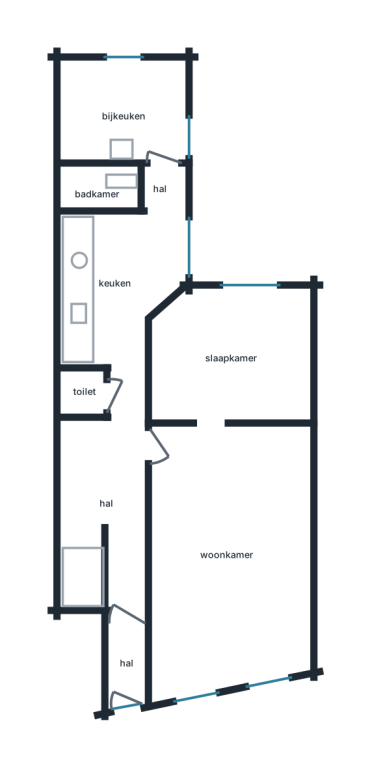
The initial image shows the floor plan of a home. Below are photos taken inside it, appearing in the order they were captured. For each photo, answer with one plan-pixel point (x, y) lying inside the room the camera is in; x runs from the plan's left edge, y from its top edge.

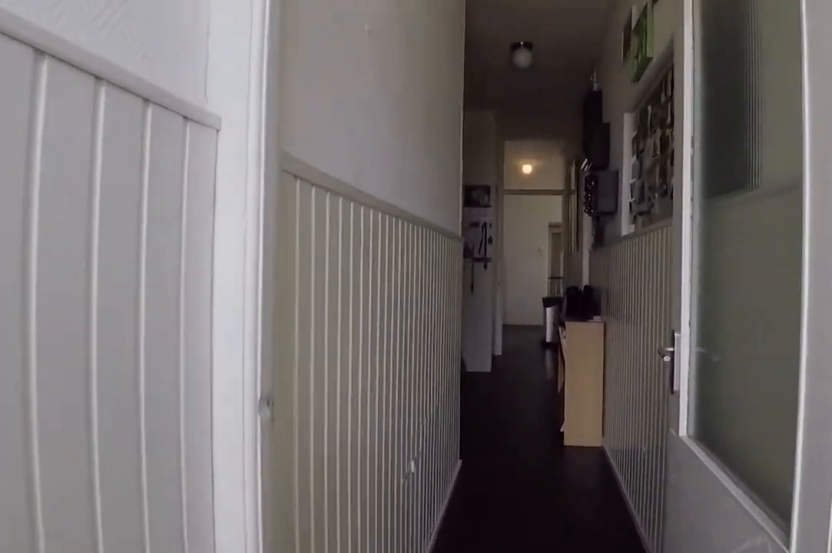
(115, 519)
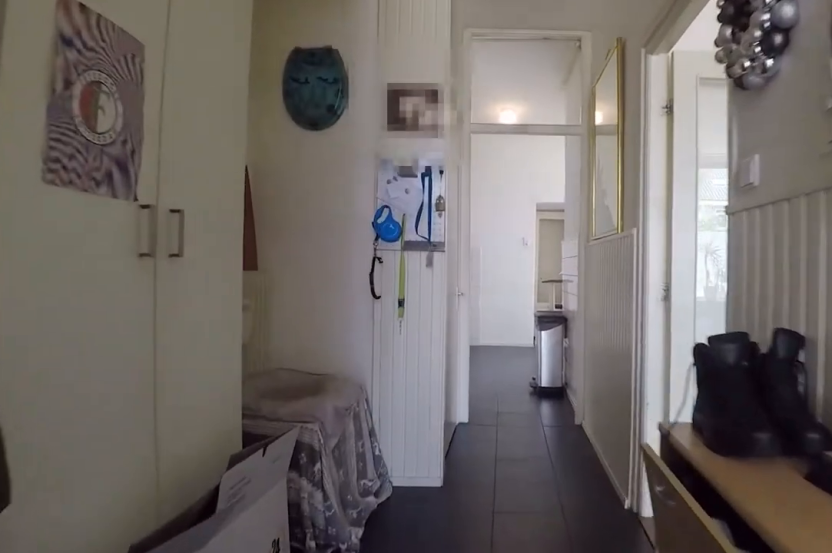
(115, 519)
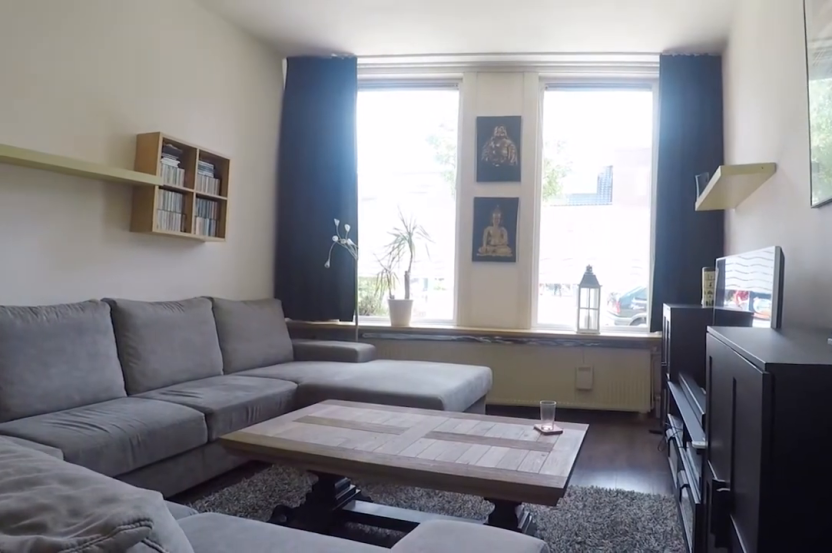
(307, 547)
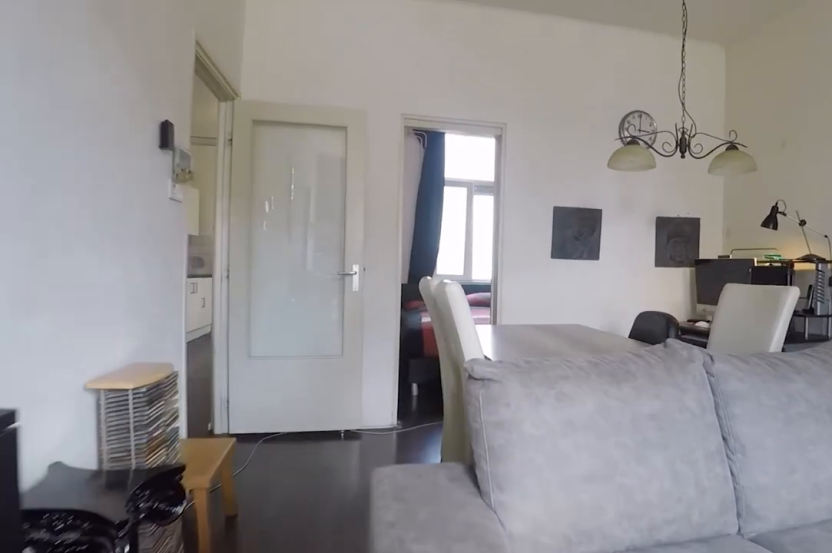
(307, 547)
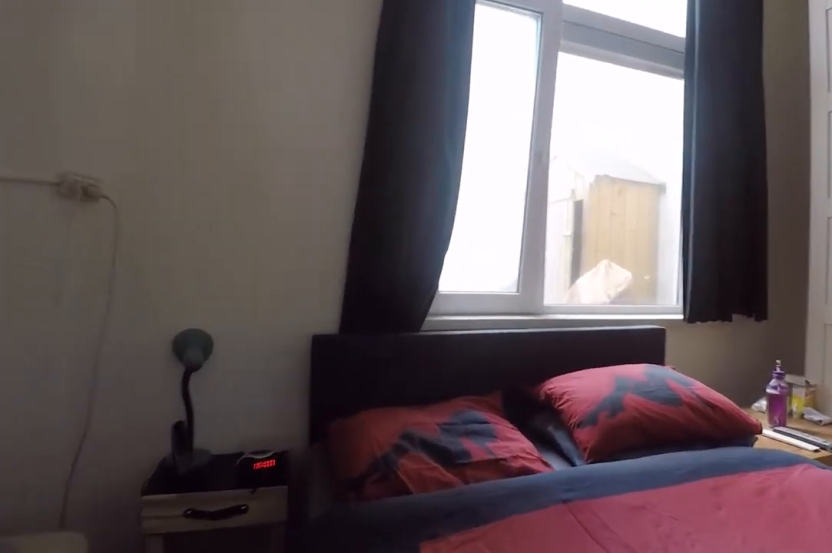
(232, 357)
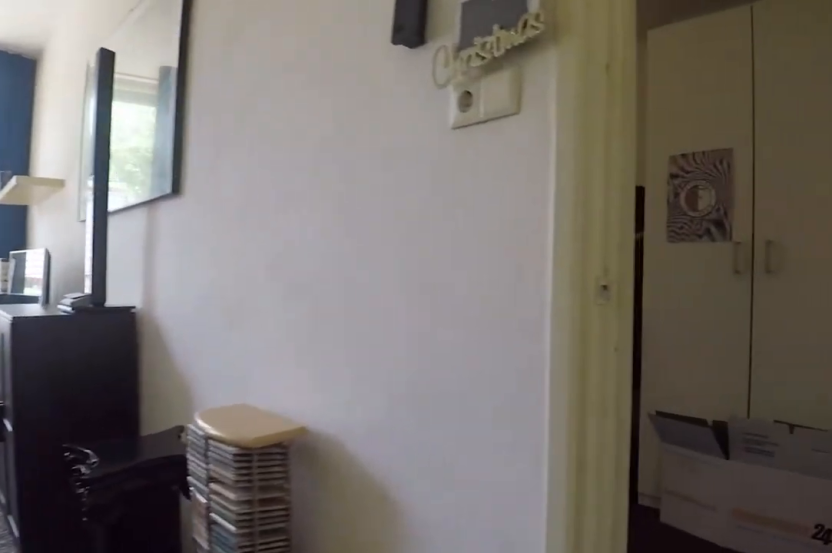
(307, 556)
